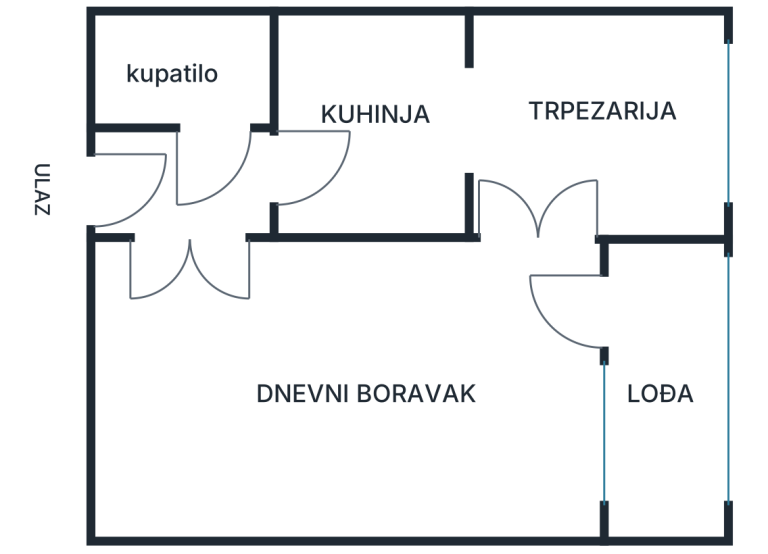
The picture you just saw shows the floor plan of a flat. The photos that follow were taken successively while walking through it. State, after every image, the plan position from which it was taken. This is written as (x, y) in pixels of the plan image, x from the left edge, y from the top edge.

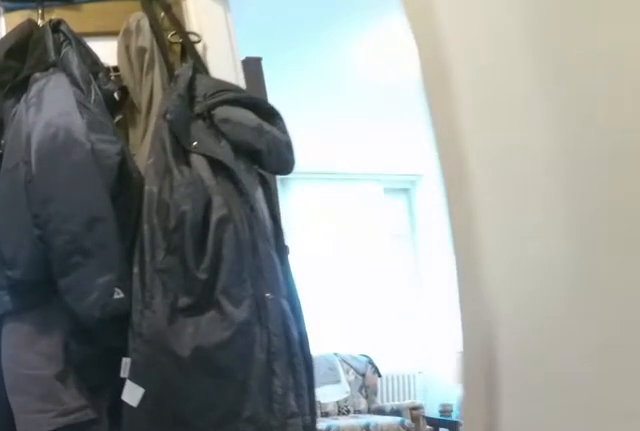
(86, 181)
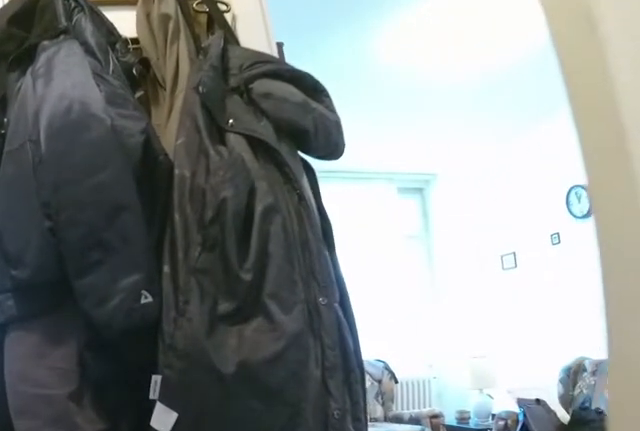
(115, 180)
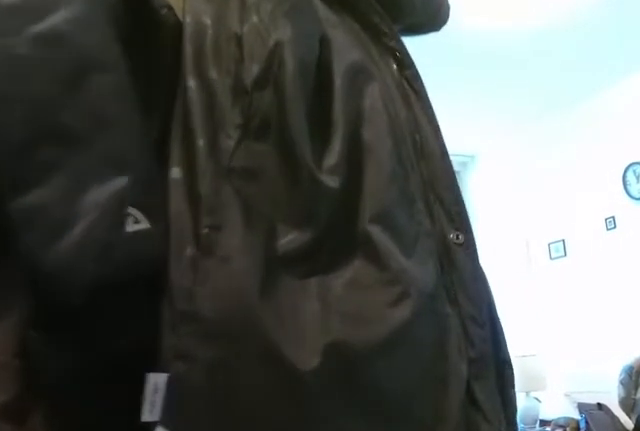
(175, 189)
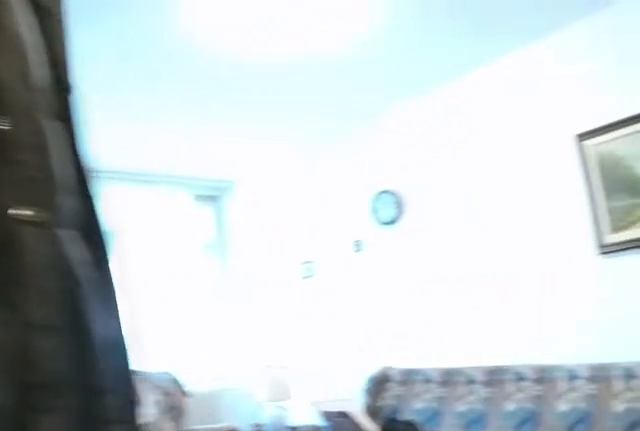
(174, 201)
